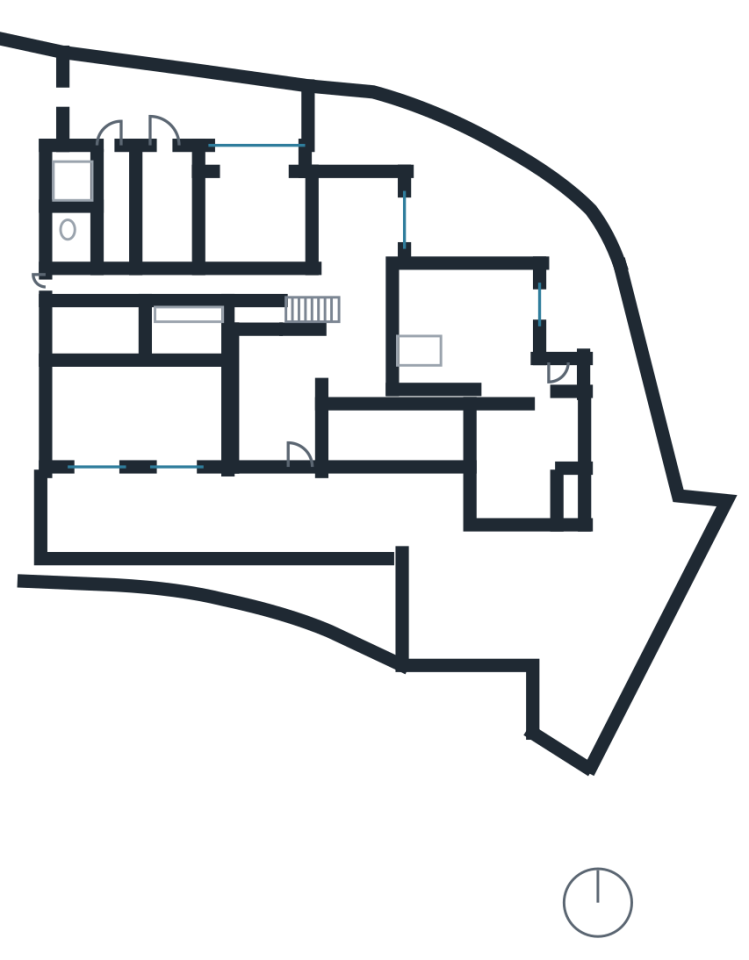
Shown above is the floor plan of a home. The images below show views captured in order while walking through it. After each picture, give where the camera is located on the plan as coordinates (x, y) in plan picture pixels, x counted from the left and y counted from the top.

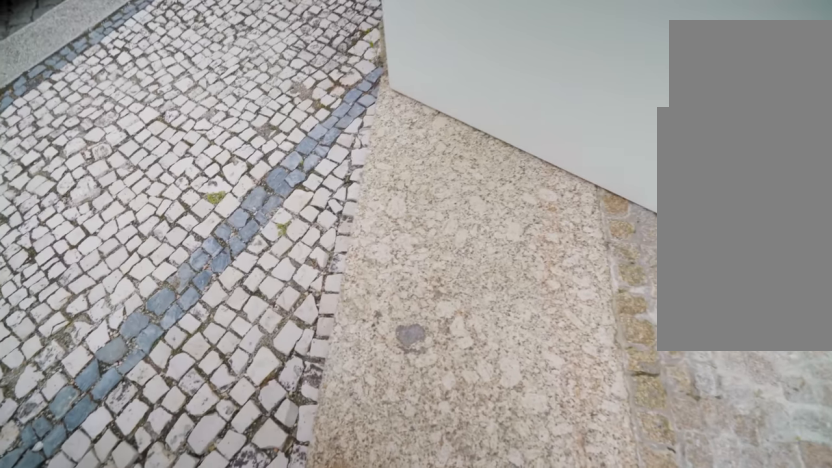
(437, 642)
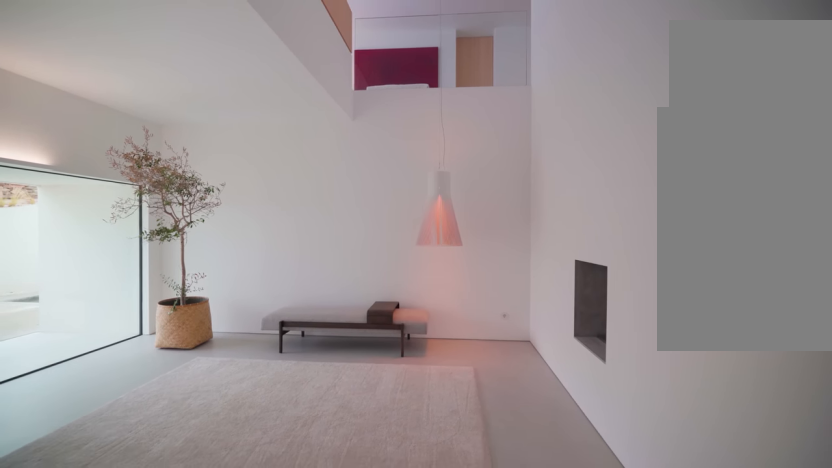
(314, 365)
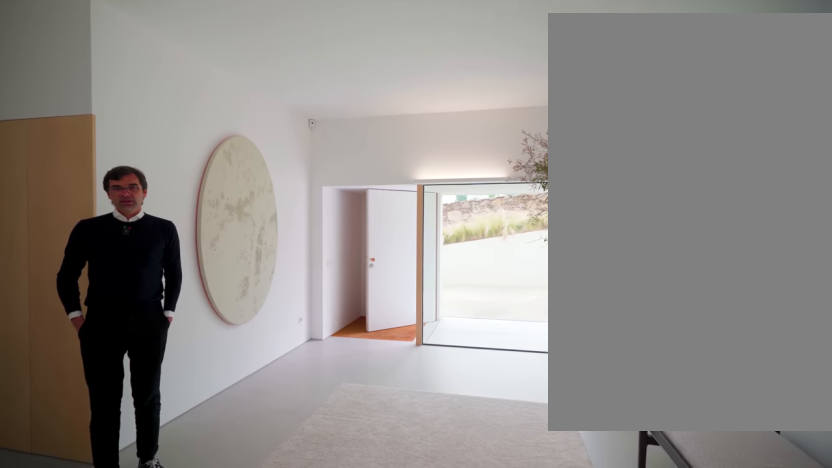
(255, 356)
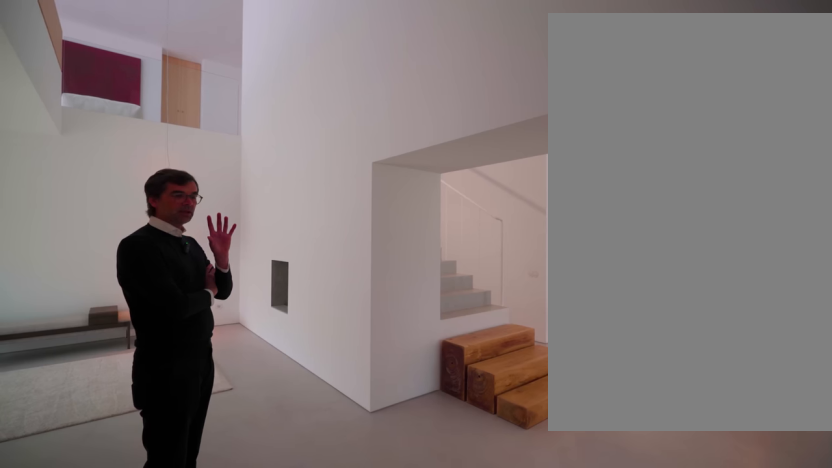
(358, 354)
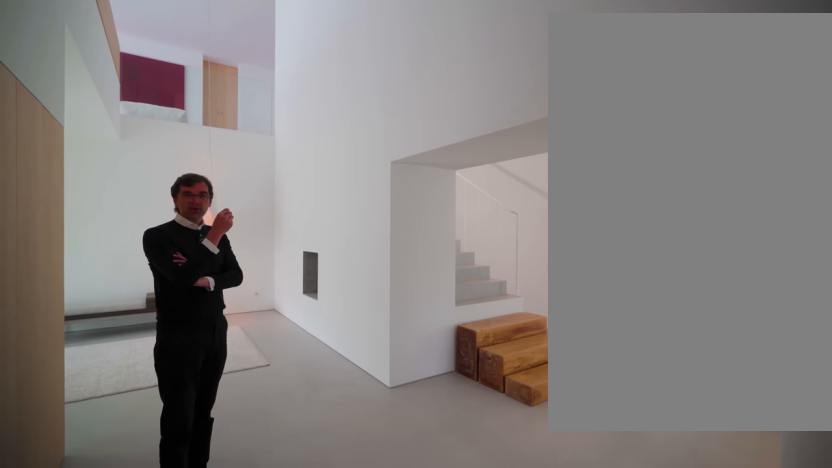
(374, 356)
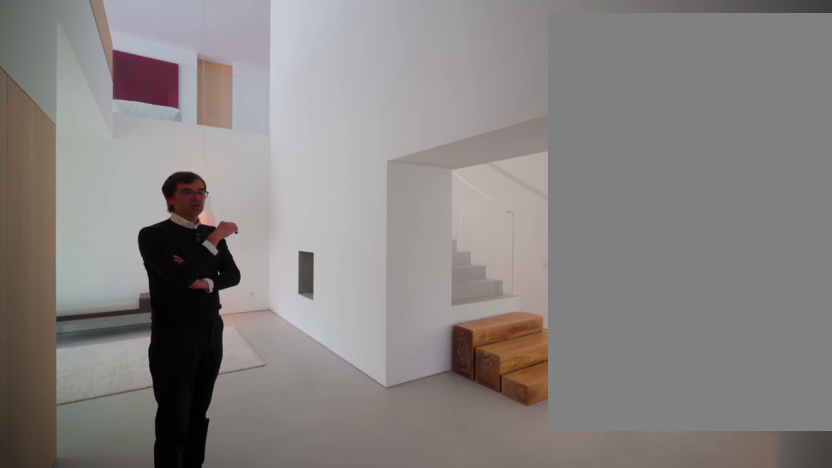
(374, 356)
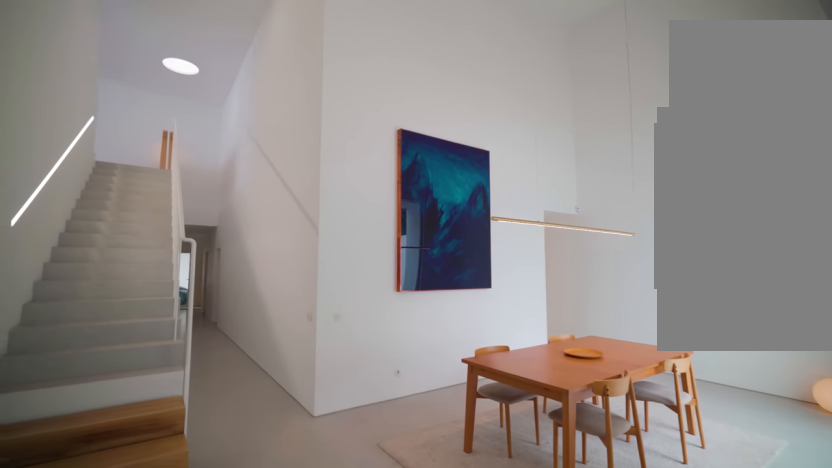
(377, 303)
